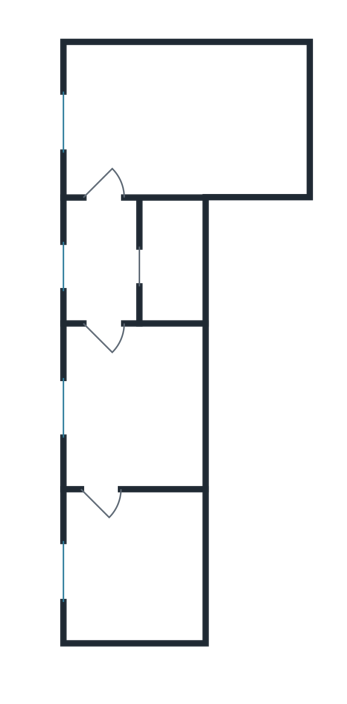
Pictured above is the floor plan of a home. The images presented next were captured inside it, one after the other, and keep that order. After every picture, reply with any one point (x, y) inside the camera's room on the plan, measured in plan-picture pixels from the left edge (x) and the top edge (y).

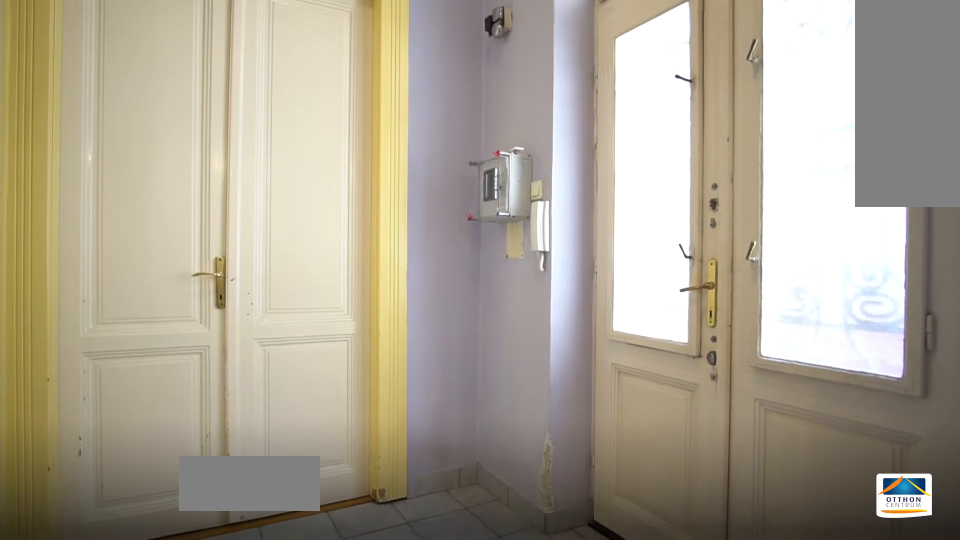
(105, 262)
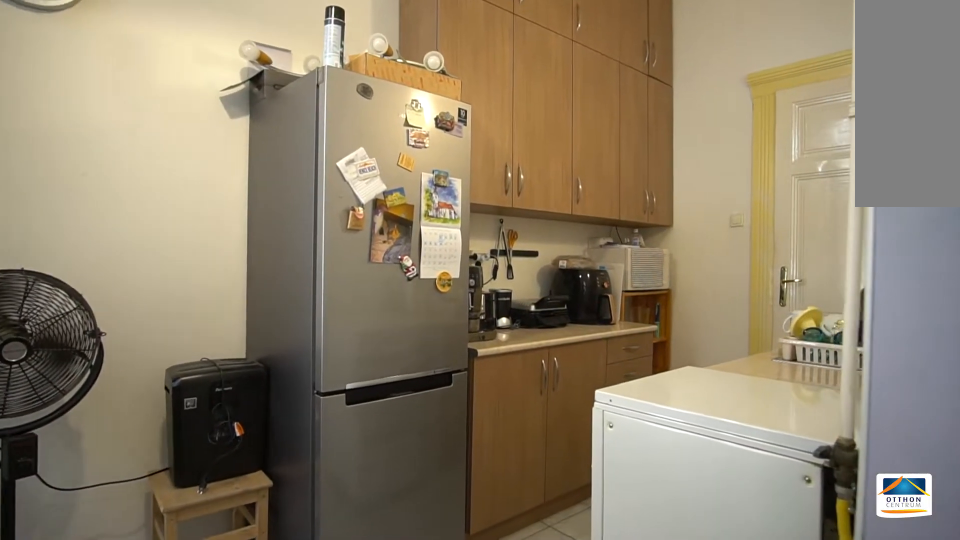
(200, 118)
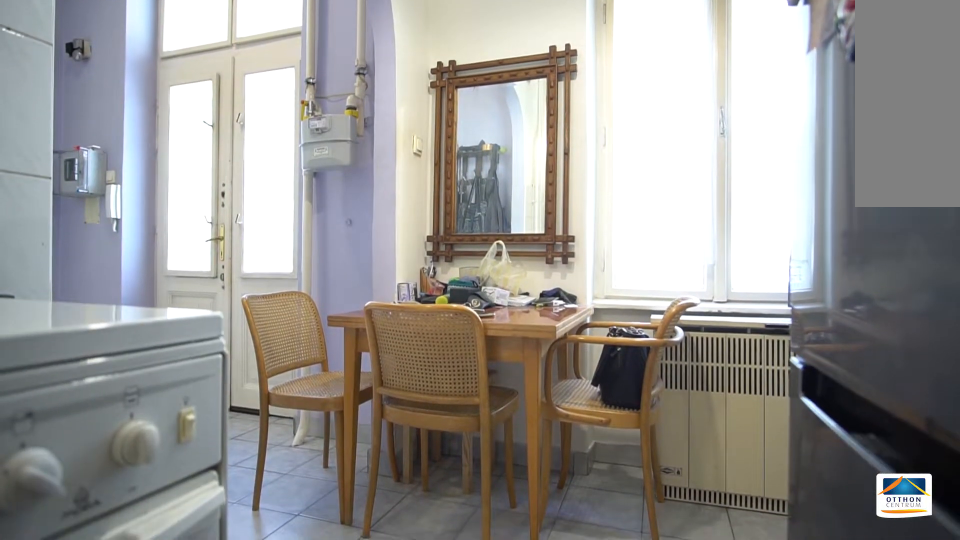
(200, 118)
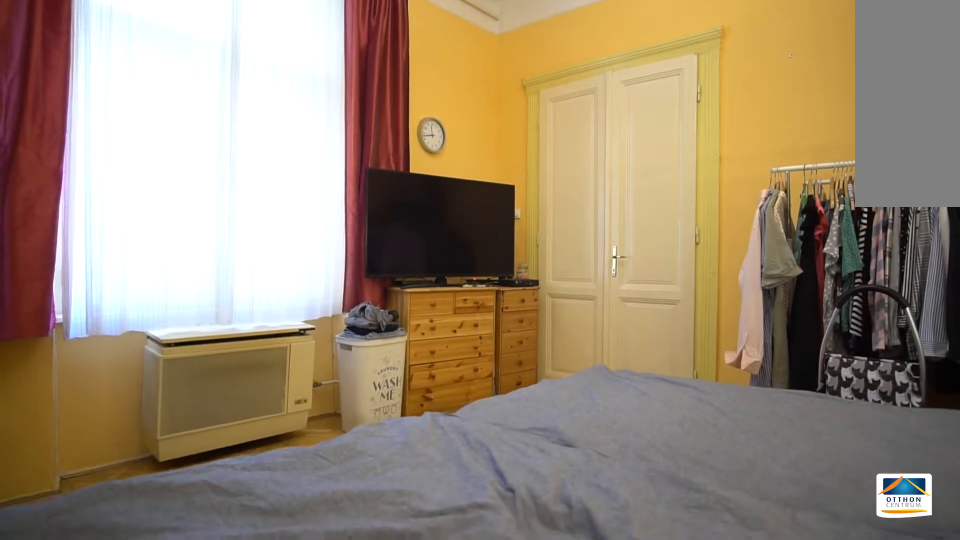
(144, 565)
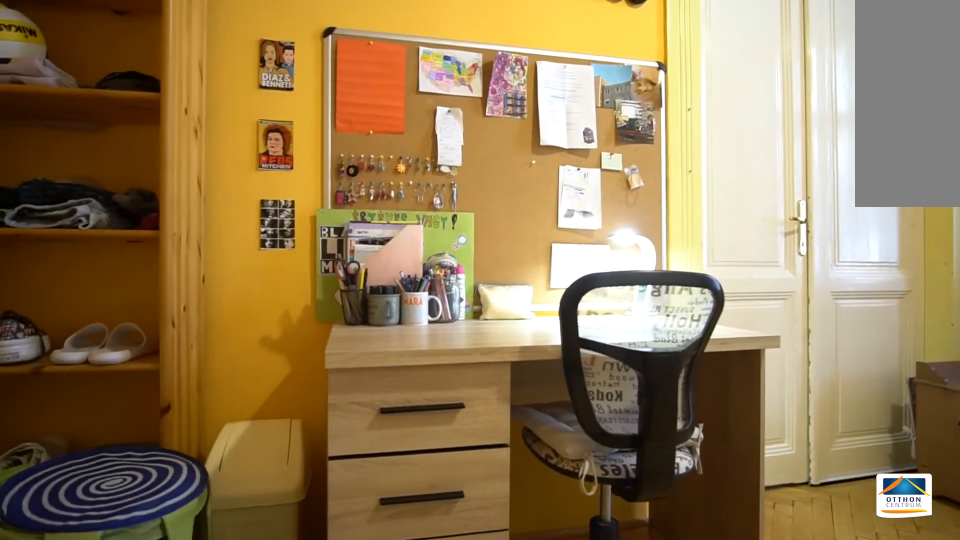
(144, 409)
